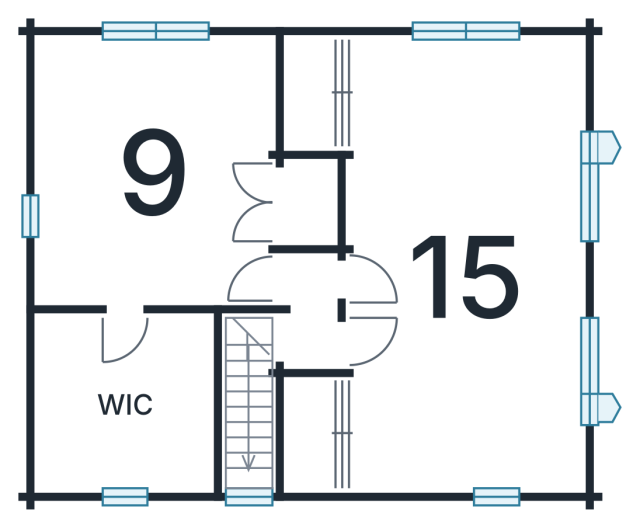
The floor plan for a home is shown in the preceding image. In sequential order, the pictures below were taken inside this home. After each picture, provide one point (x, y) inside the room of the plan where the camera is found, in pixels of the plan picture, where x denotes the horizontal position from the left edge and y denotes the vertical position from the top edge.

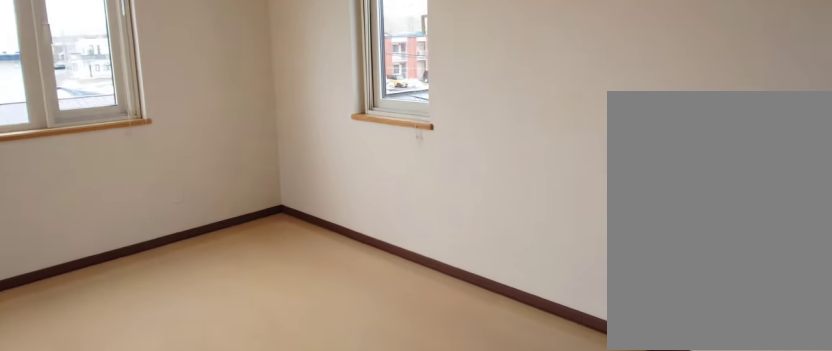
(456, 273)
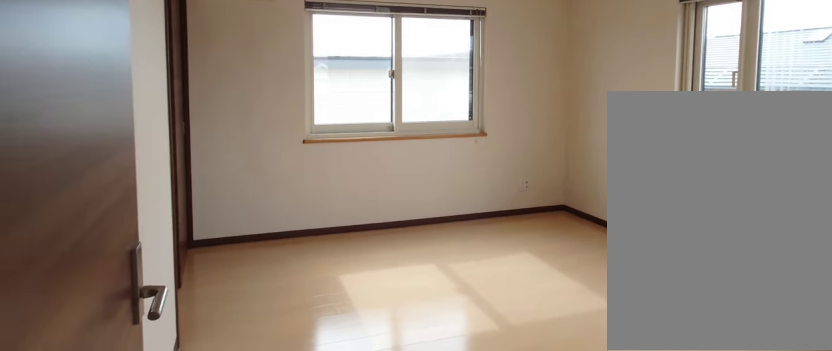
(456, 273)
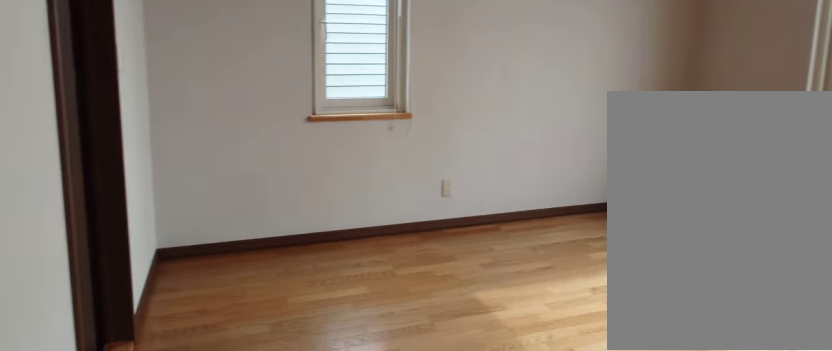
(151, 164)
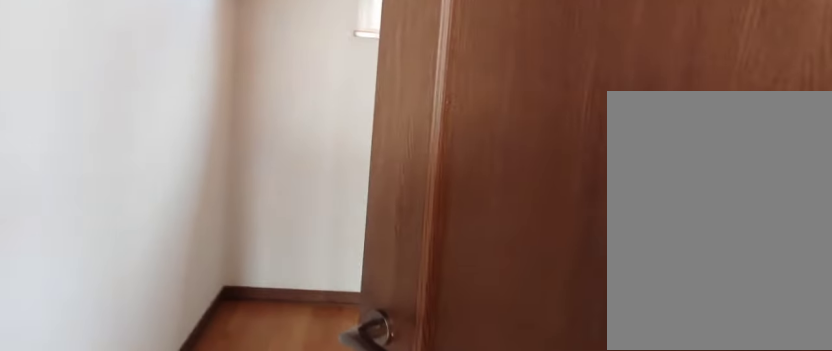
(121, 402)
